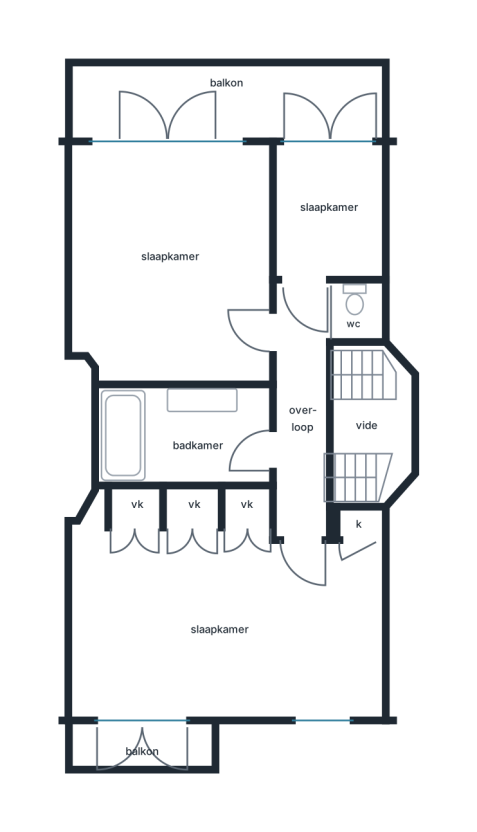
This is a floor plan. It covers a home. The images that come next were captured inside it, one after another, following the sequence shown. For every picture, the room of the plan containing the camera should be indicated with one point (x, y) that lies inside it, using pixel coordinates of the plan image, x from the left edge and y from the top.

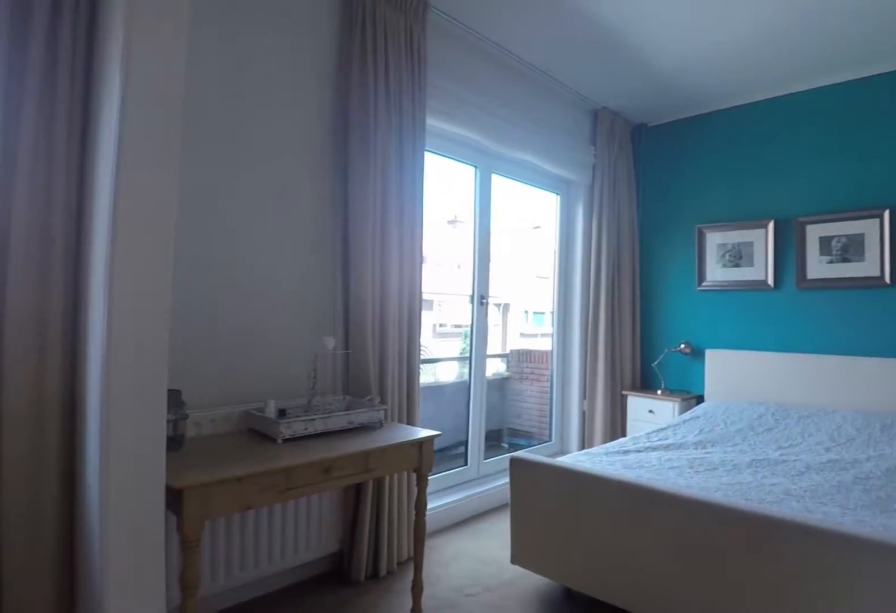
(339, 631)
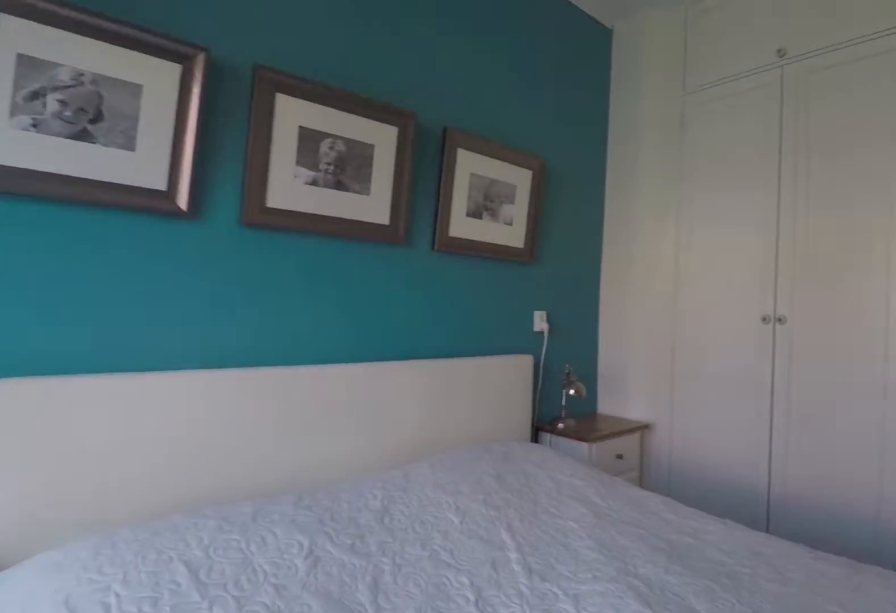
(339, 631)
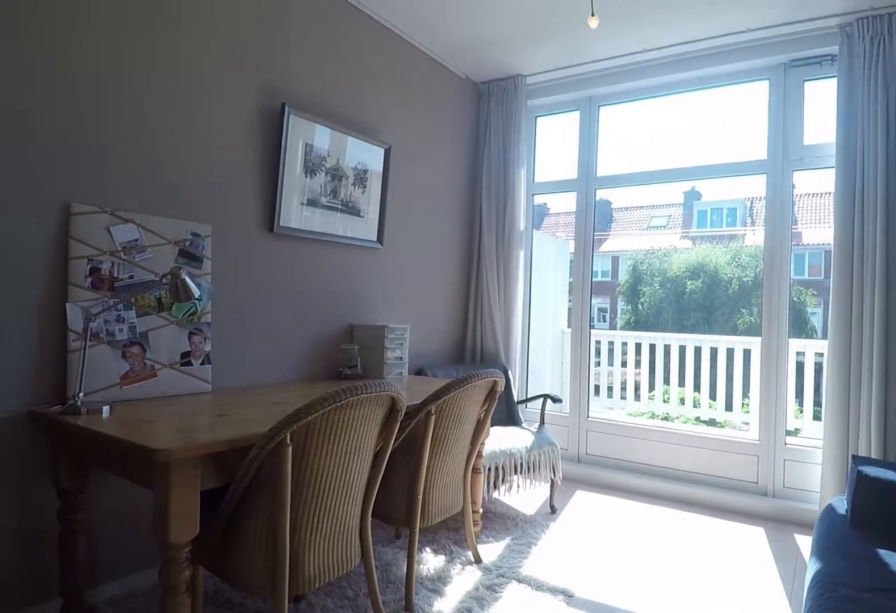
(173, 263)
